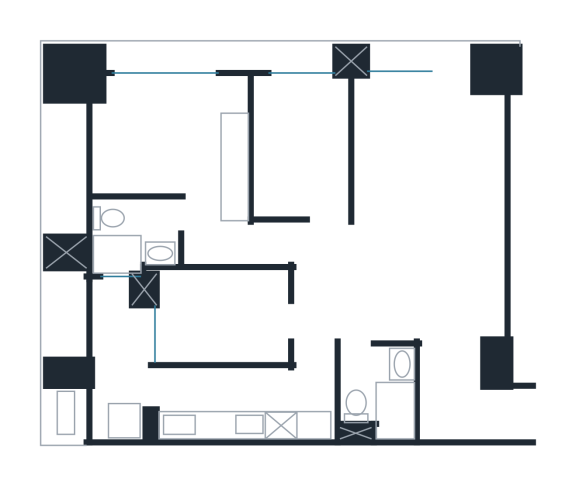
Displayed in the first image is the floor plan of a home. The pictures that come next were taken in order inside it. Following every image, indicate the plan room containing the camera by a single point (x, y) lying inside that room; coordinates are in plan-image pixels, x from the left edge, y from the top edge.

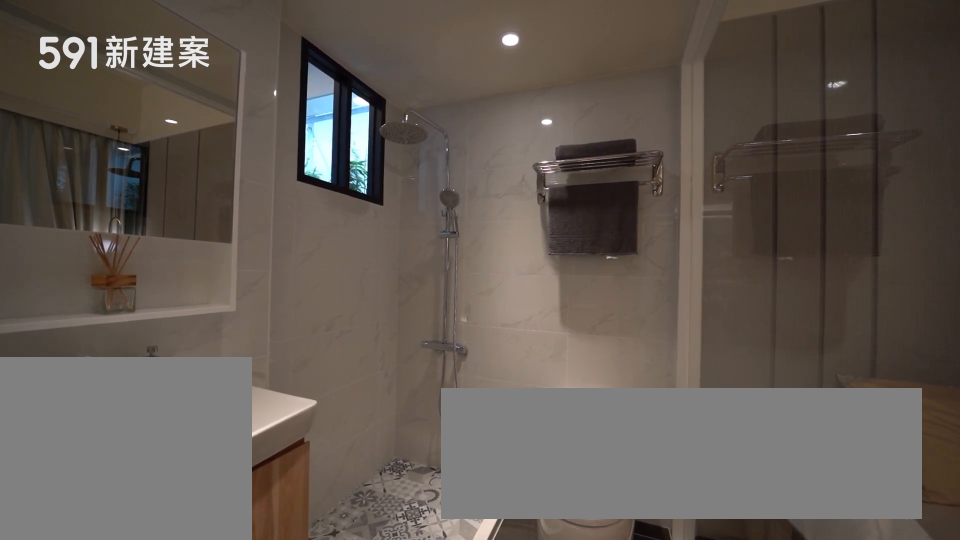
(130, 237)
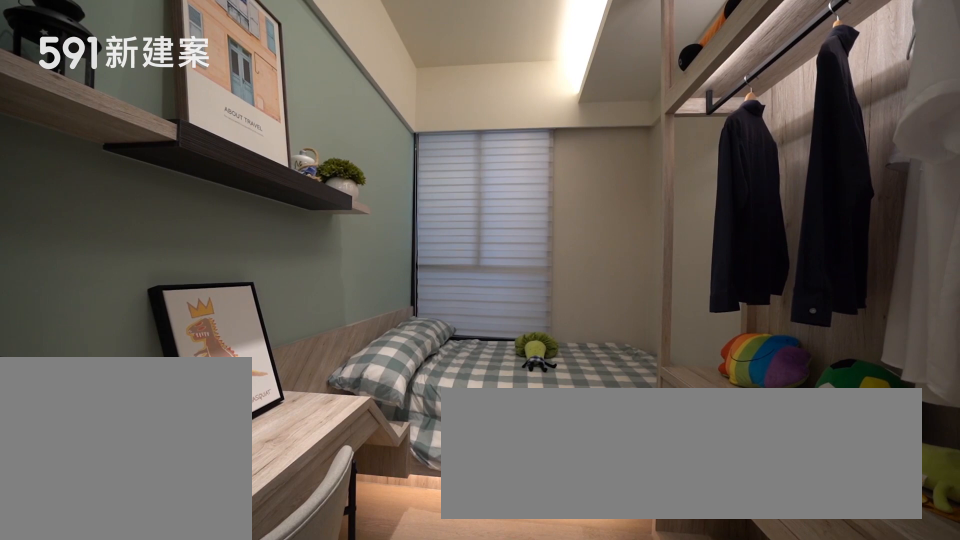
(219, 315)
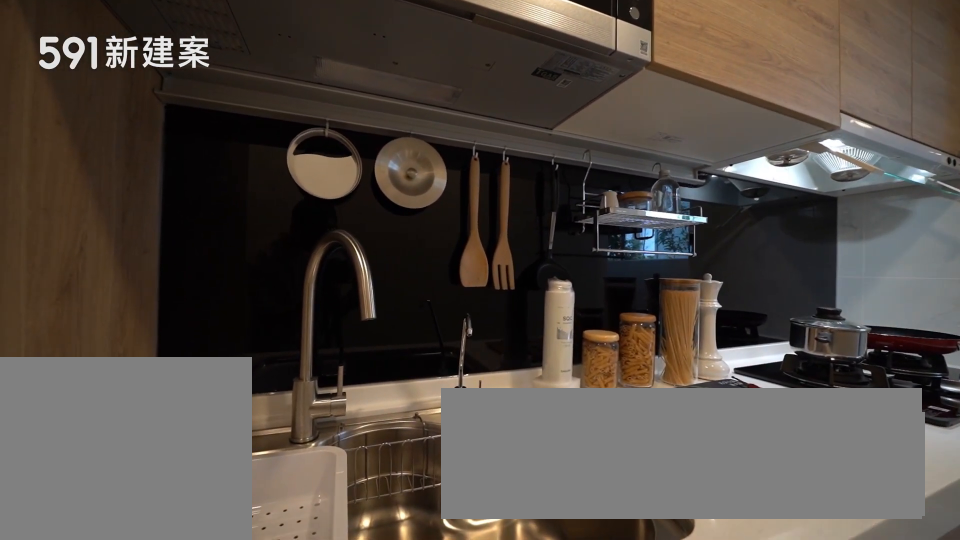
(244, 403)
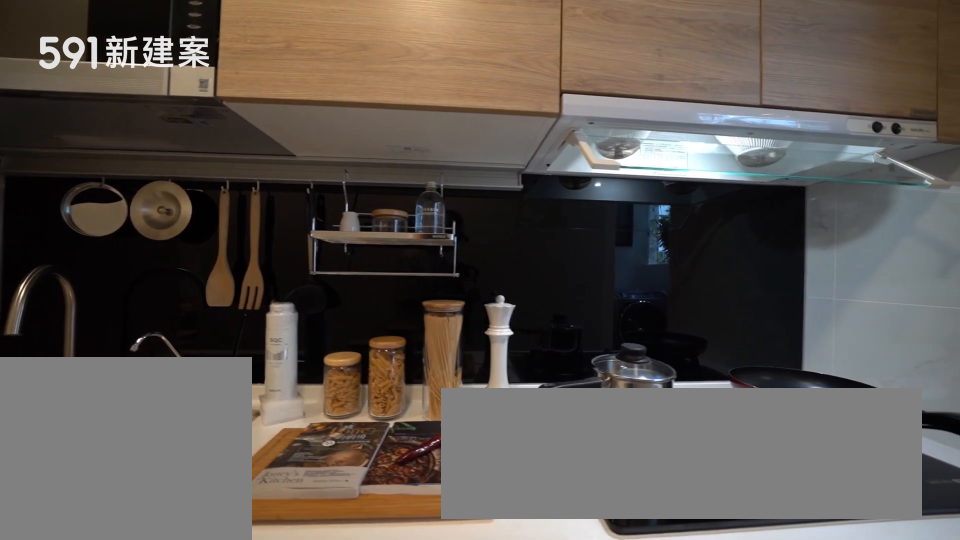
(244, 403)
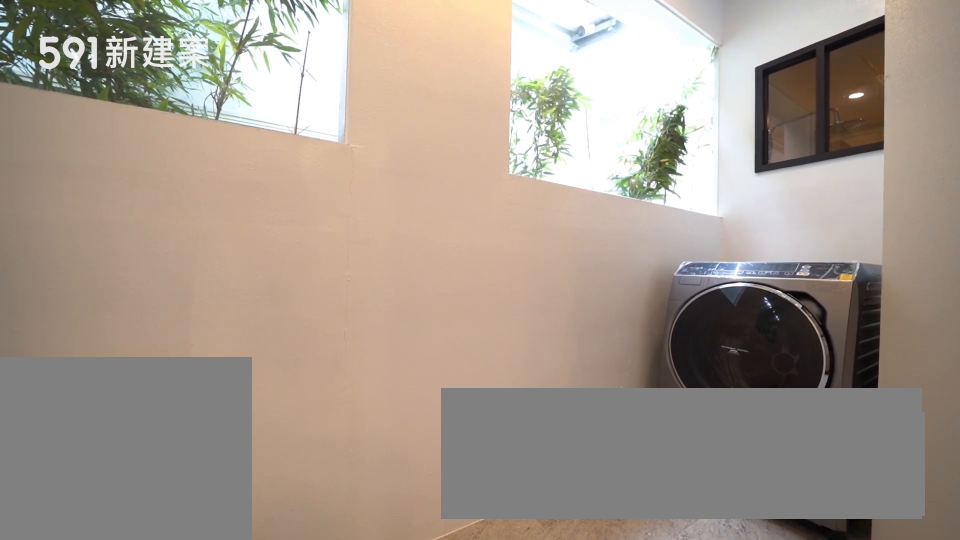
(115, 359)
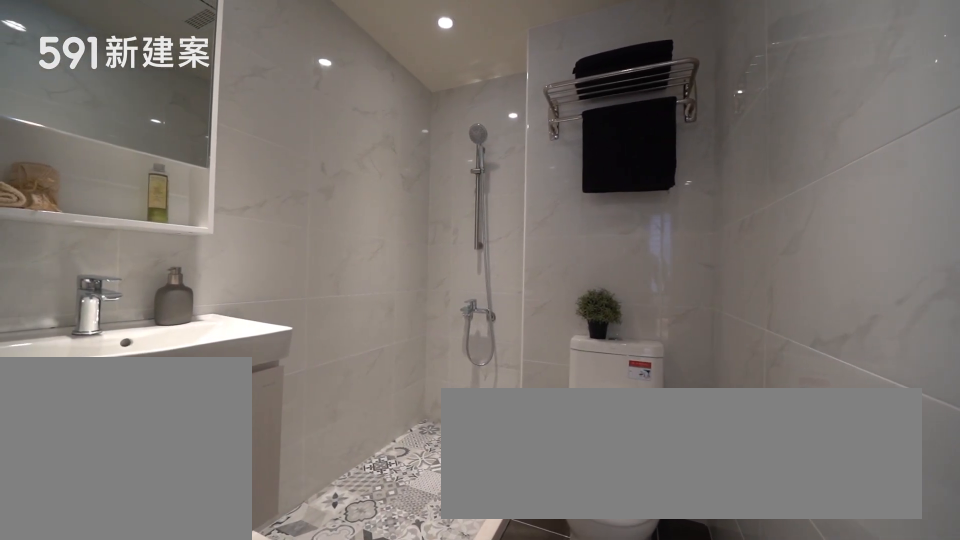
(382, 392)
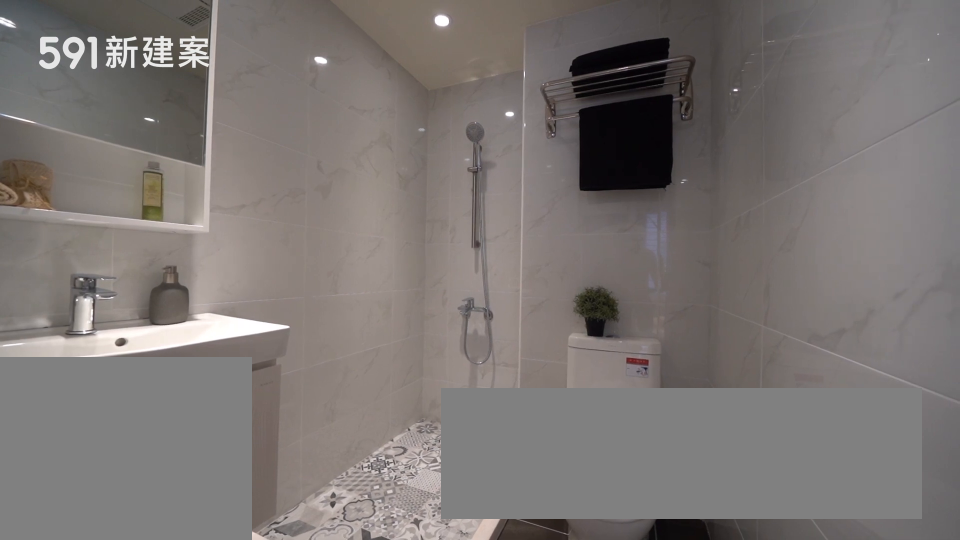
(382, 392)
